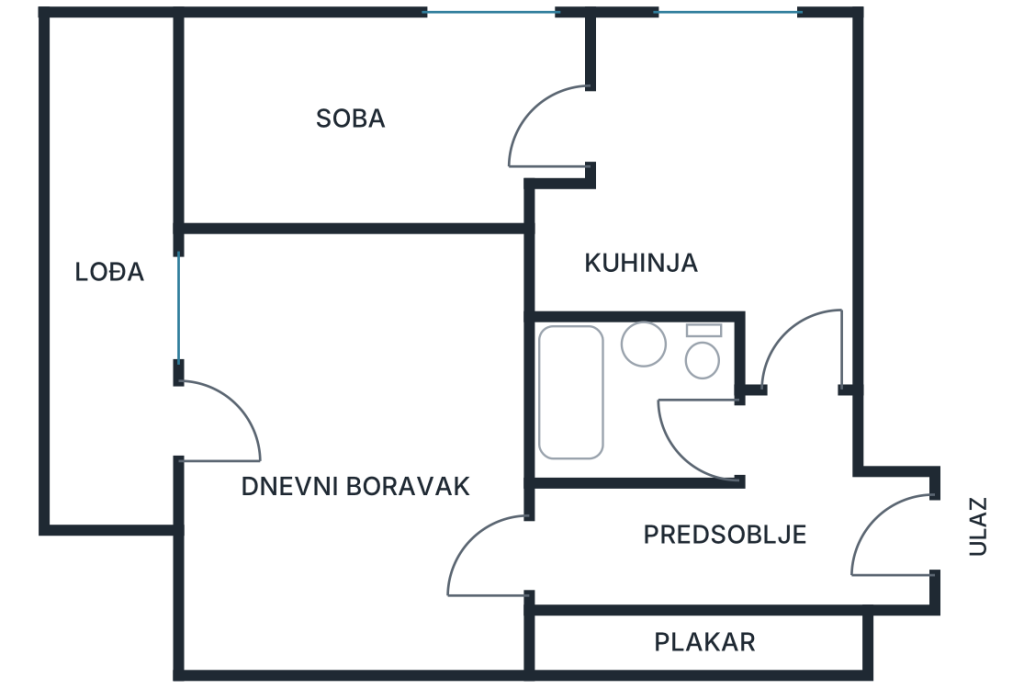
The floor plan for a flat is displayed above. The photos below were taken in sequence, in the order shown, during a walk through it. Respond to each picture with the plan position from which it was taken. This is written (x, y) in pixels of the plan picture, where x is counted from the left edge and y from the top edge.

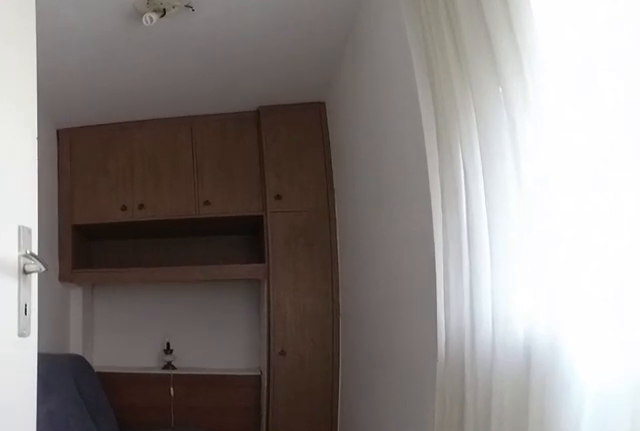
(667, 121)
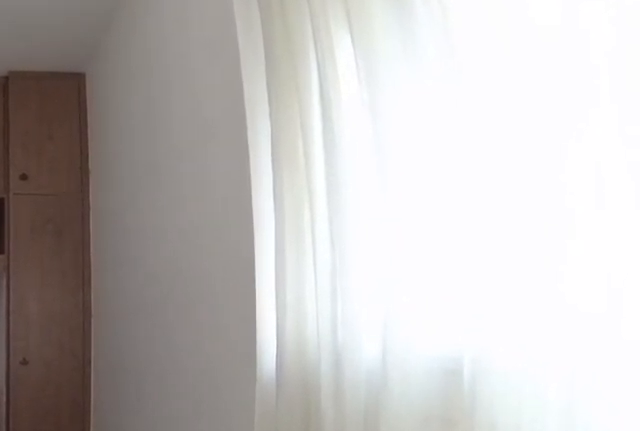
(613, 137)
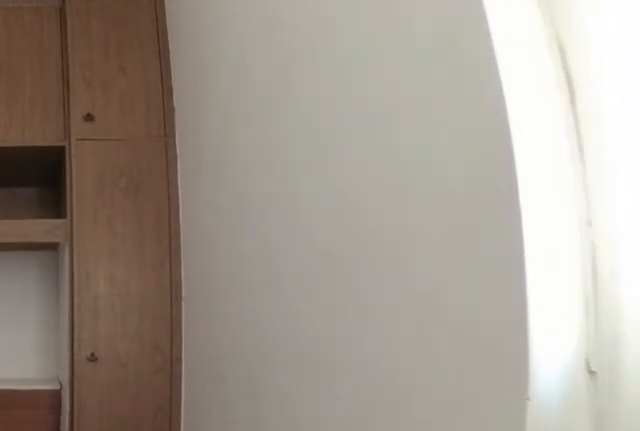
(515, 137)
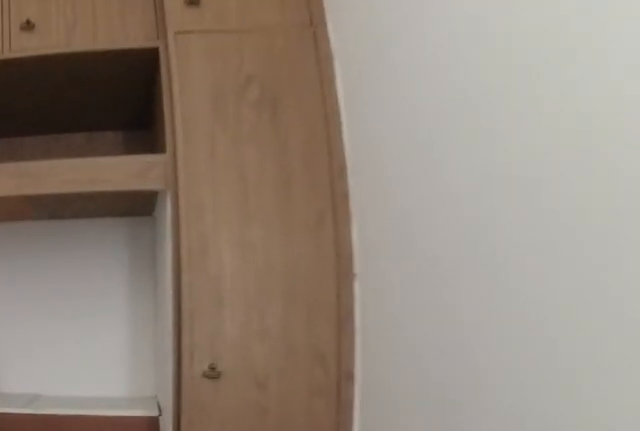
(407, 136)
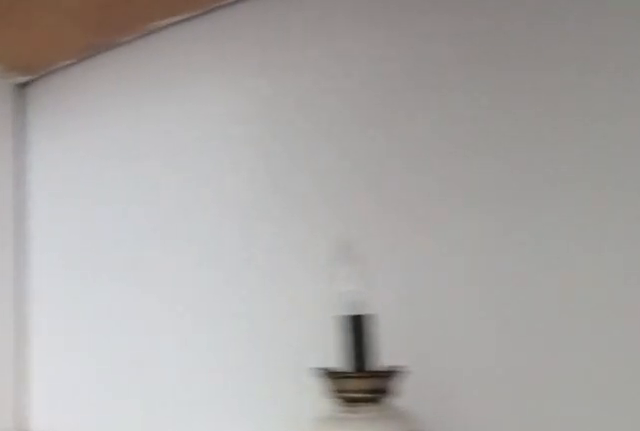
(262, 119)
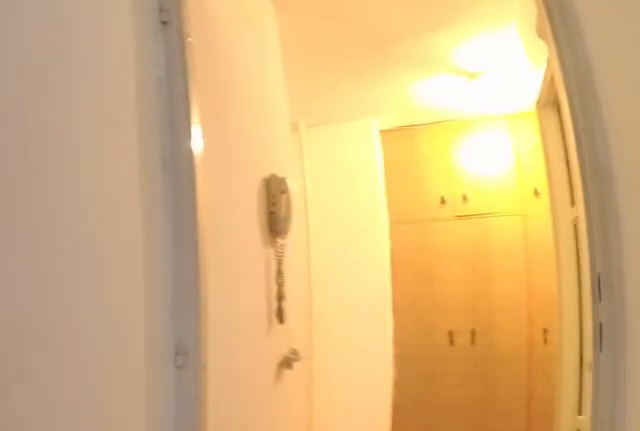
(777, 277)
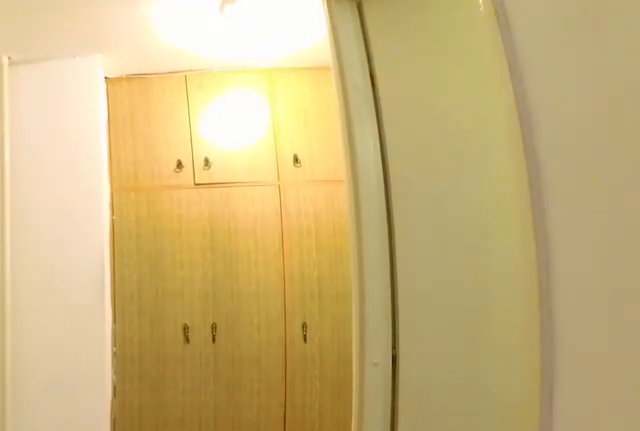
(783, 360)
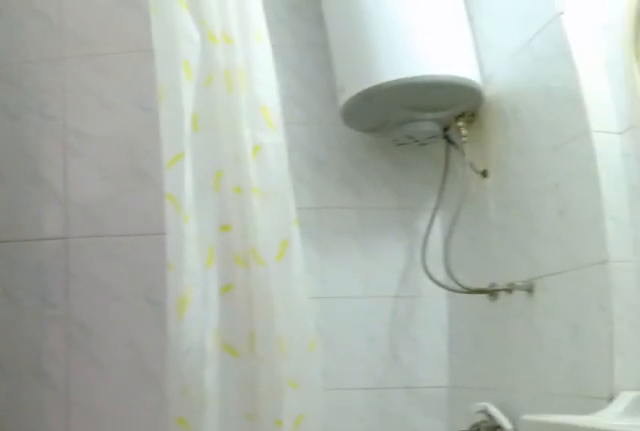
(766, 423)
